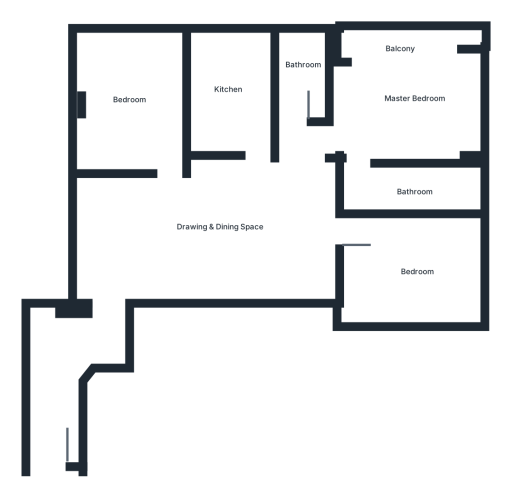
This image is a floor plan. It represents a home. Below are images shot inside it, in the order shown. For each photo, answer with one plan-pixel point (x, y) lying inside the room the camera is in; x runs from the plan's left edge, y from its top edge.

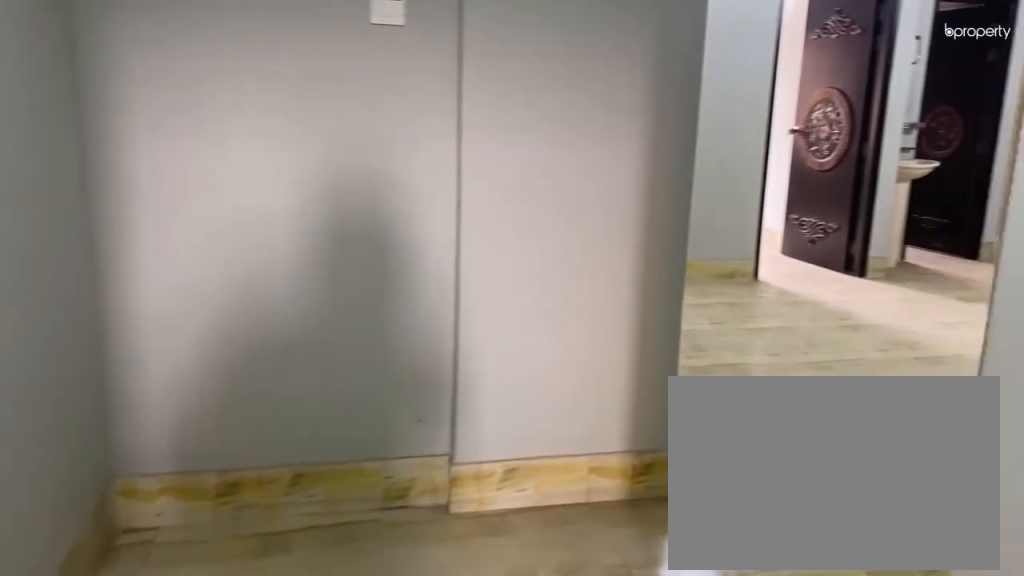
(52, 415)
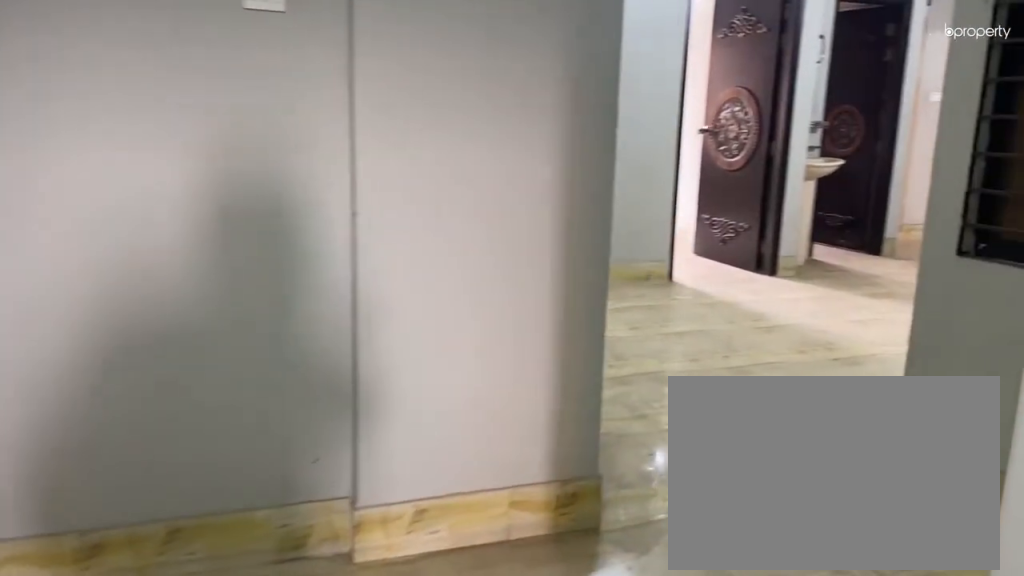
(52, 415)
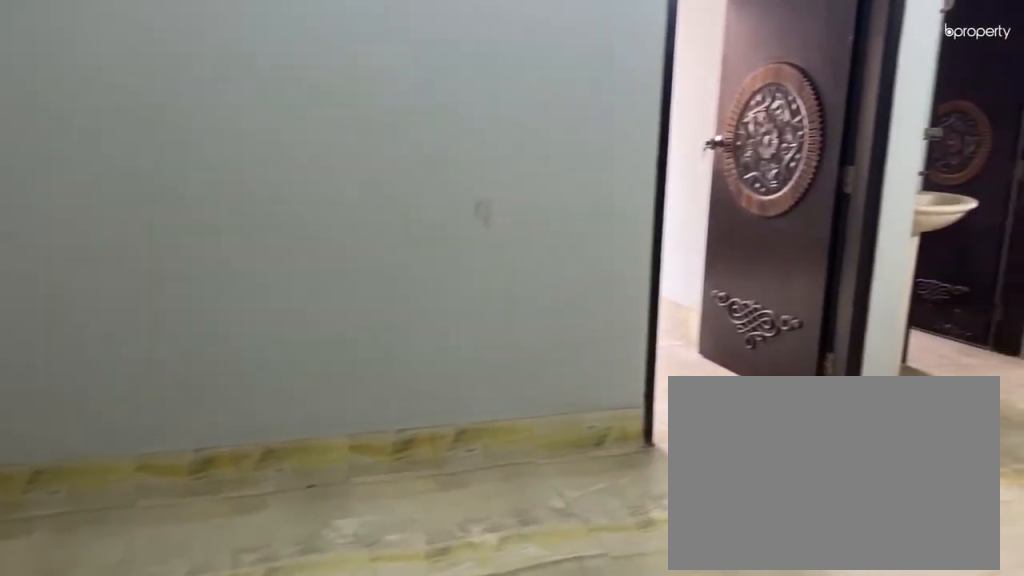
(130, 276)
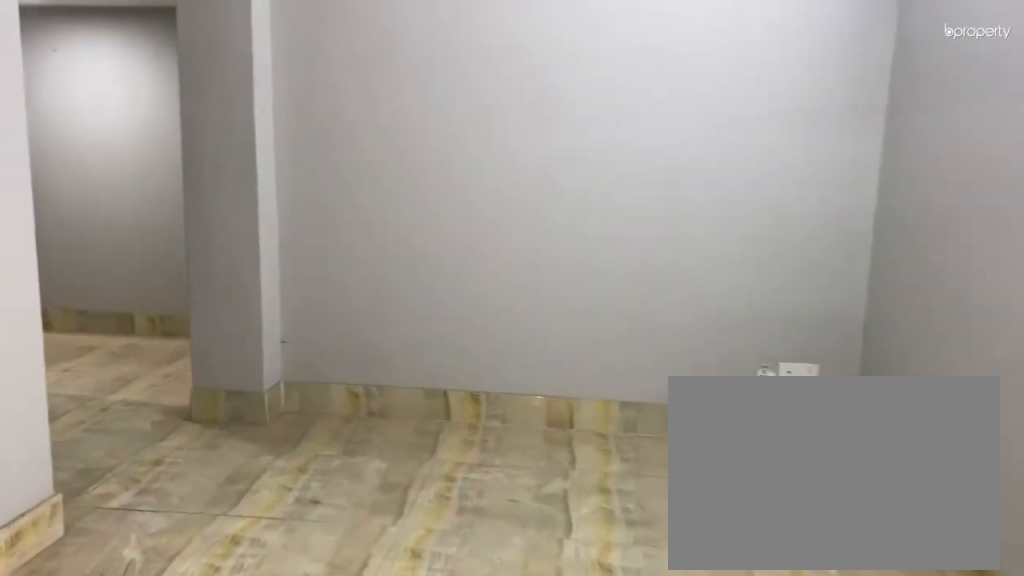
(217, 209)
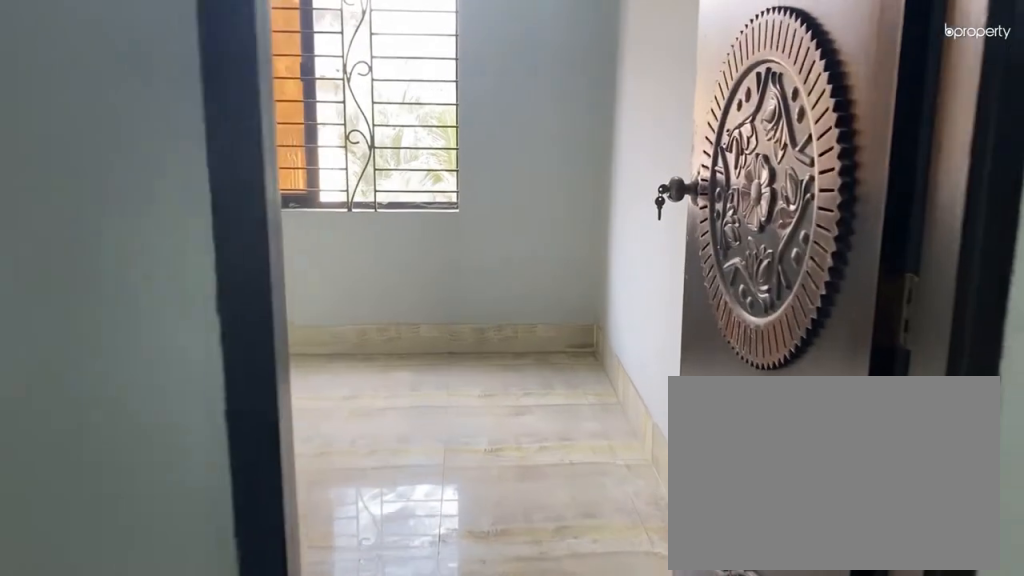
(188, 183)
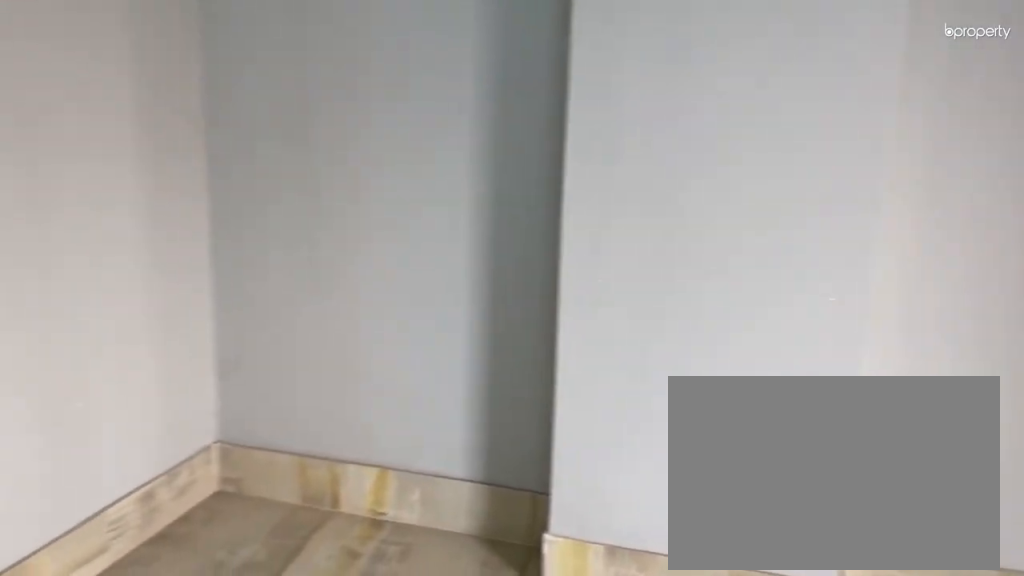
(123, 117)
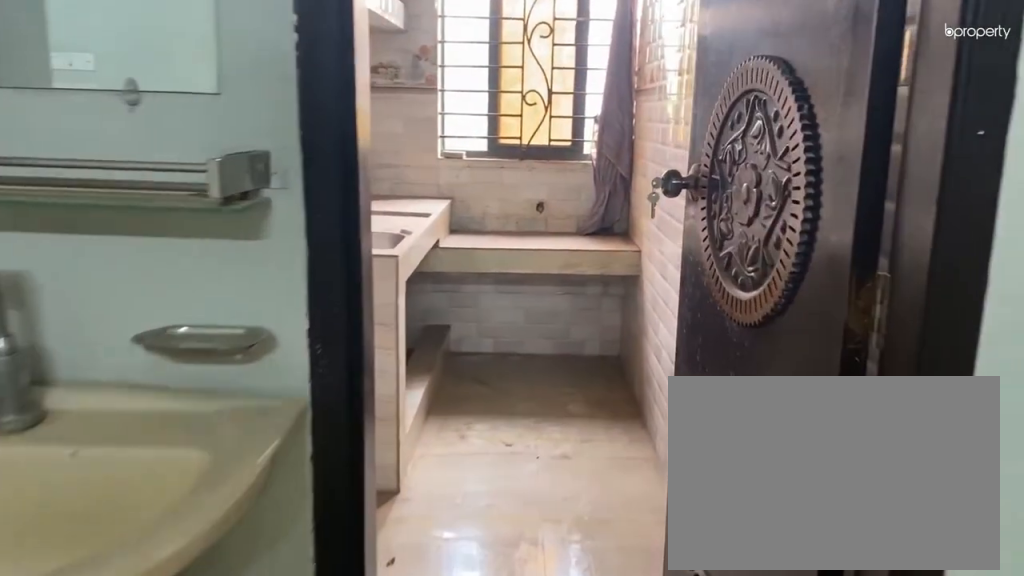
(248, 156)
